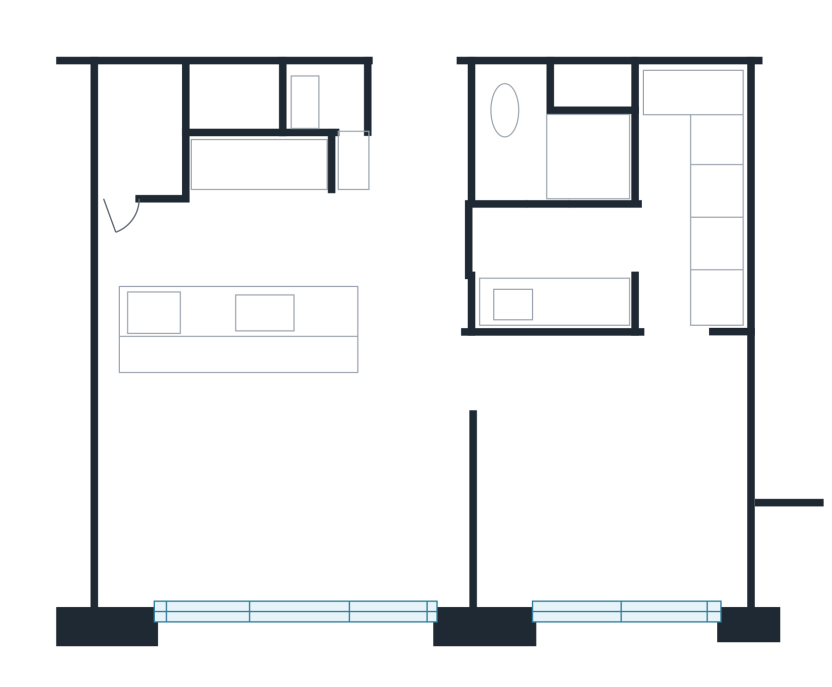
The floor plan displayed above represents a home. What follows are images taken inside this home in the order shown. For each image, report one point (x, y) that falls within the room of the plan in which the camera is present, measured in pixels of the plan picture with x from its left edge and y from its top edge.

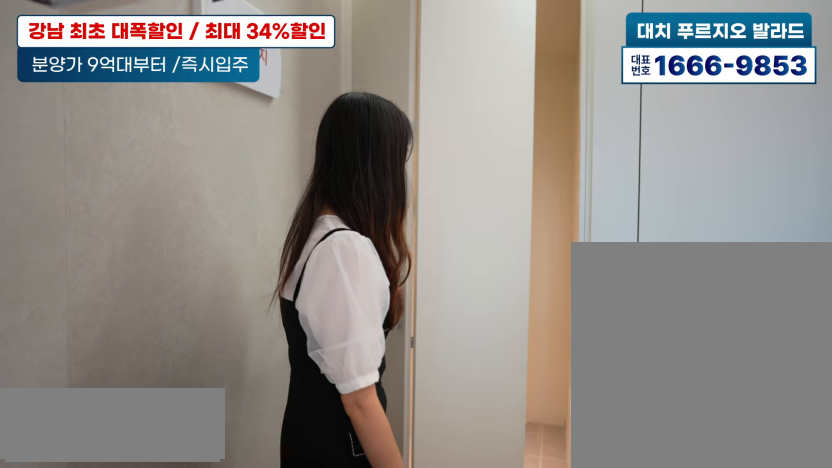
(246, 228)
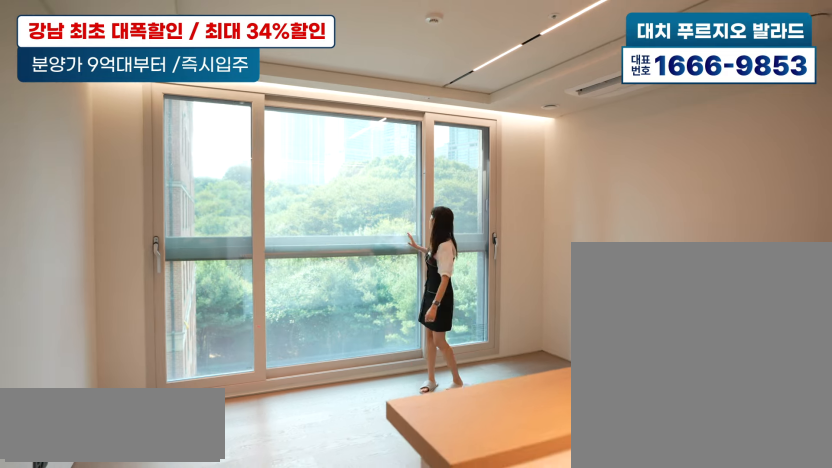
(273, 492)
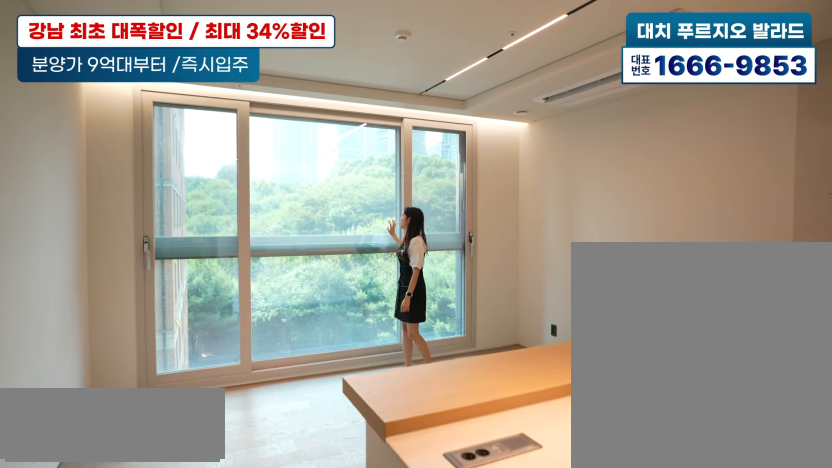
(273, 492)
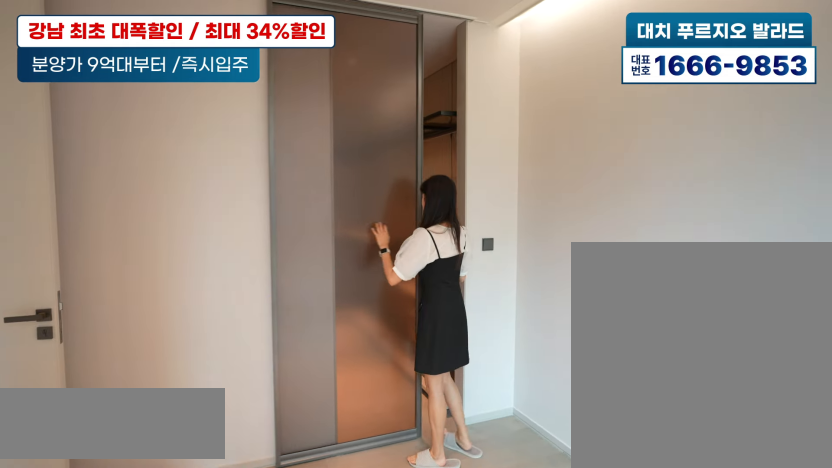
(619, 488)
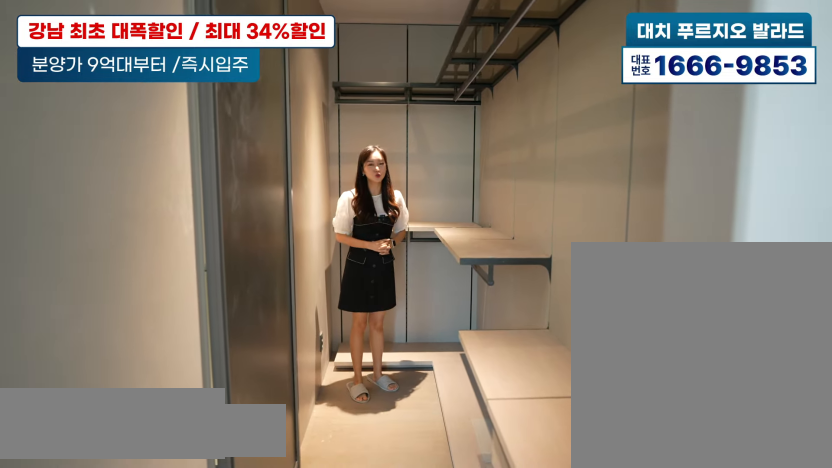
(632, 218)
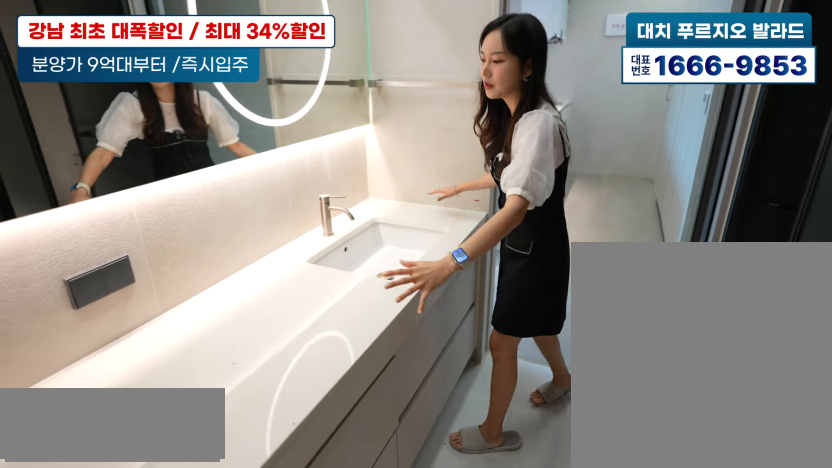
(629, 213)
